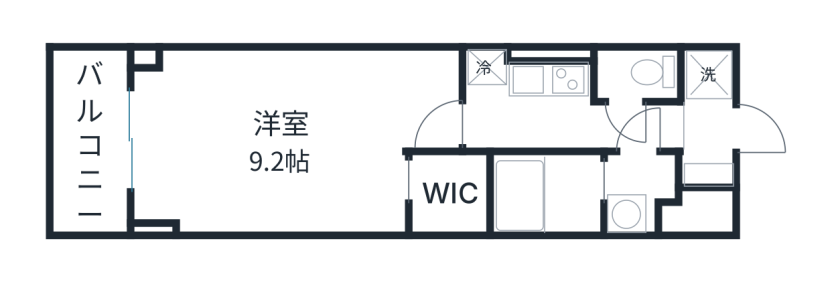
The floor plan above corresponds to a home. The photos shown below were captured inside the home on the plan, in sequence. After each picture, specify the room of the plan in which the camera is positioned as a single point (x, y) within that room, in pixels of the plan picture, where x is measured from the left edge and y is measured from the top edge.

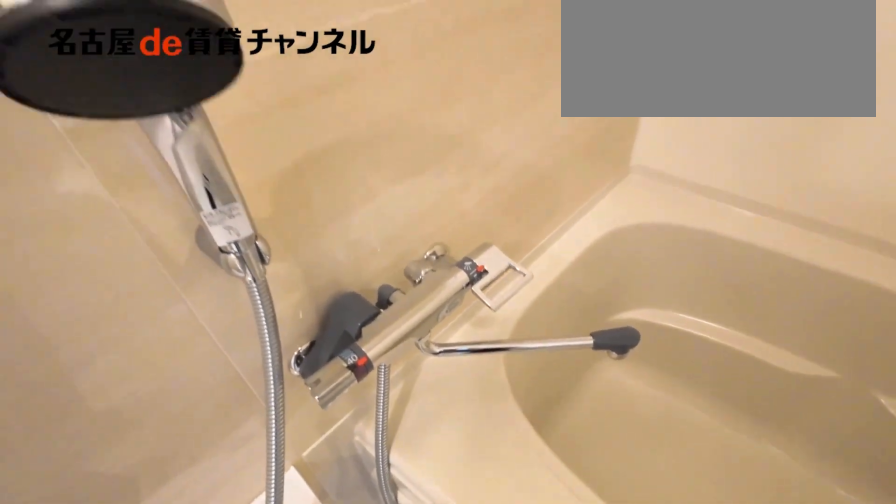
(547, 195)
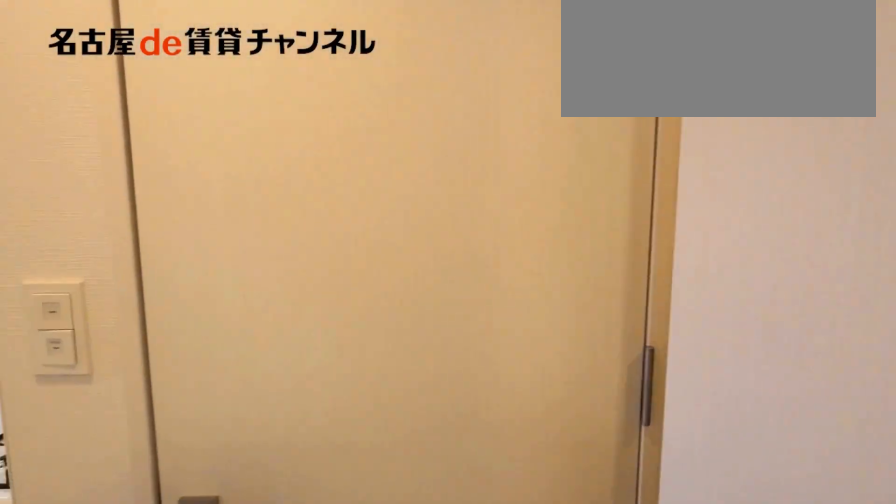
(568, 123)
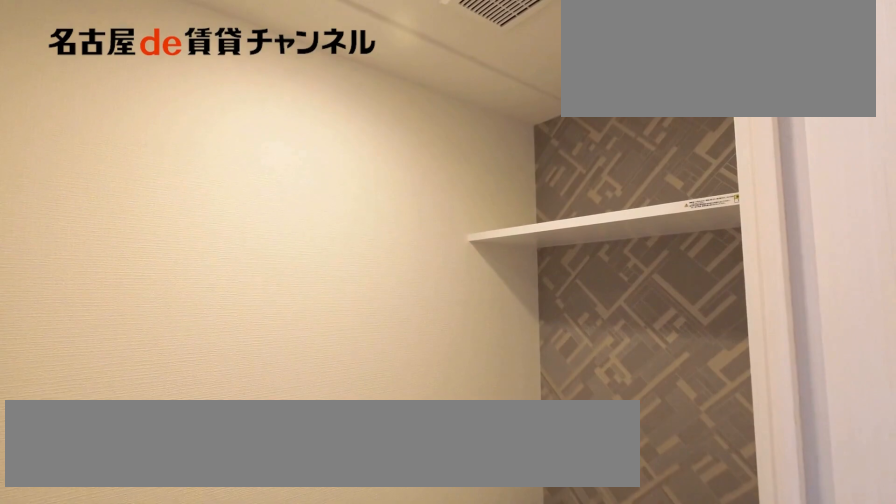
(636, 73)
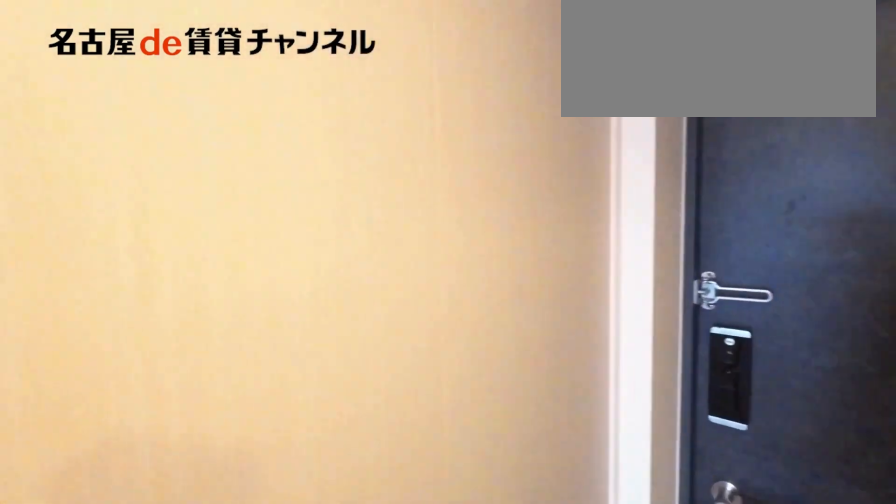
(707, 133)
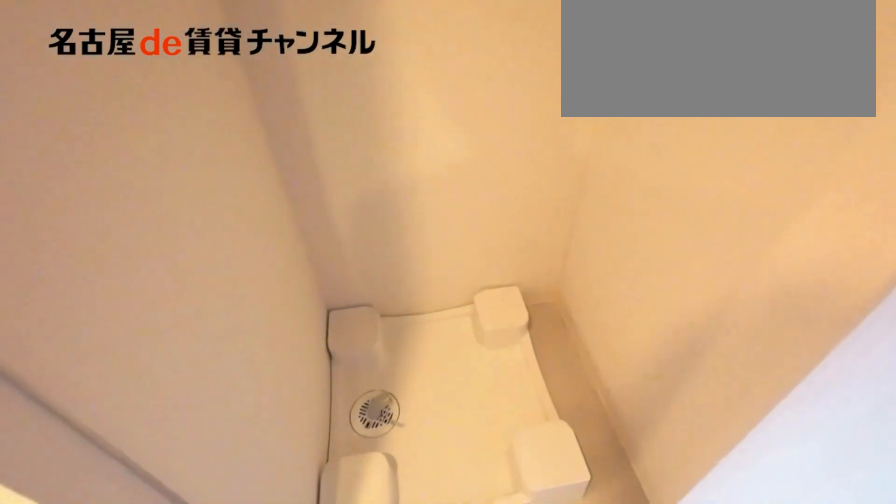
(708, 73)
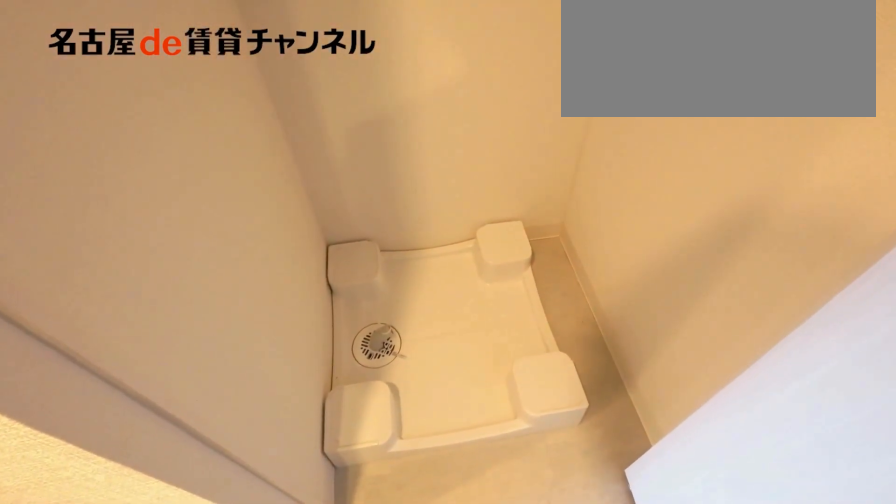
(708, 73)
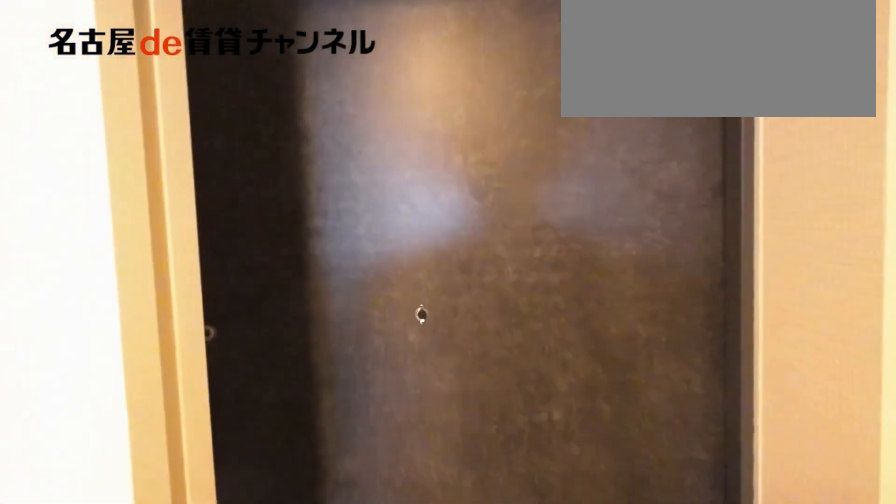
(707, 133)
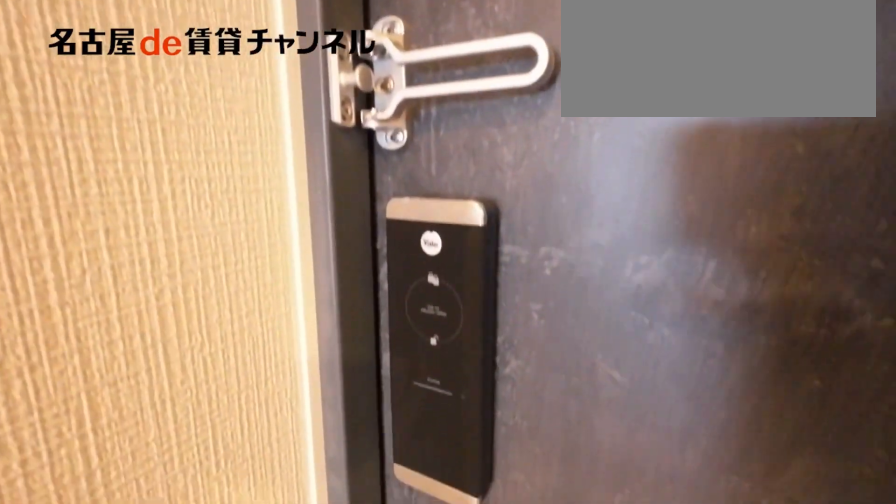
(707, 133)
